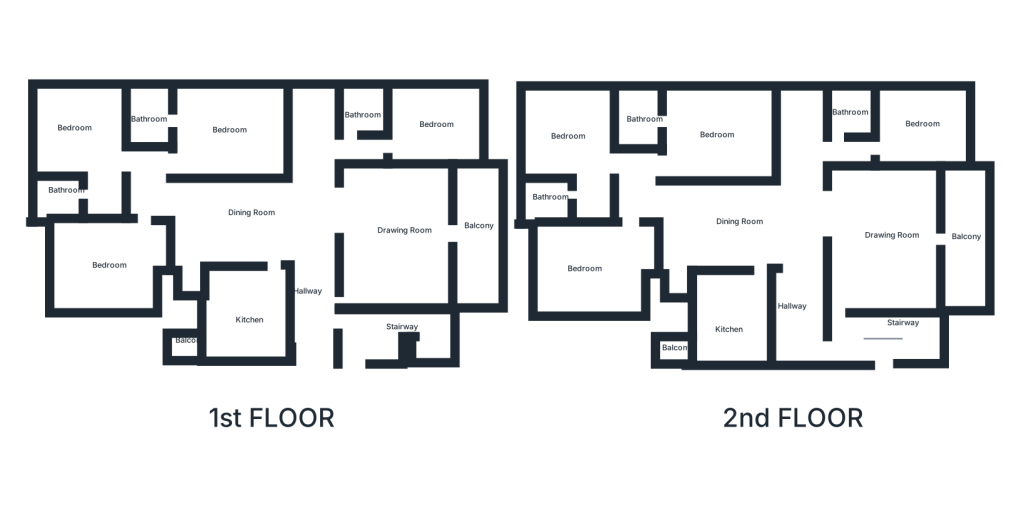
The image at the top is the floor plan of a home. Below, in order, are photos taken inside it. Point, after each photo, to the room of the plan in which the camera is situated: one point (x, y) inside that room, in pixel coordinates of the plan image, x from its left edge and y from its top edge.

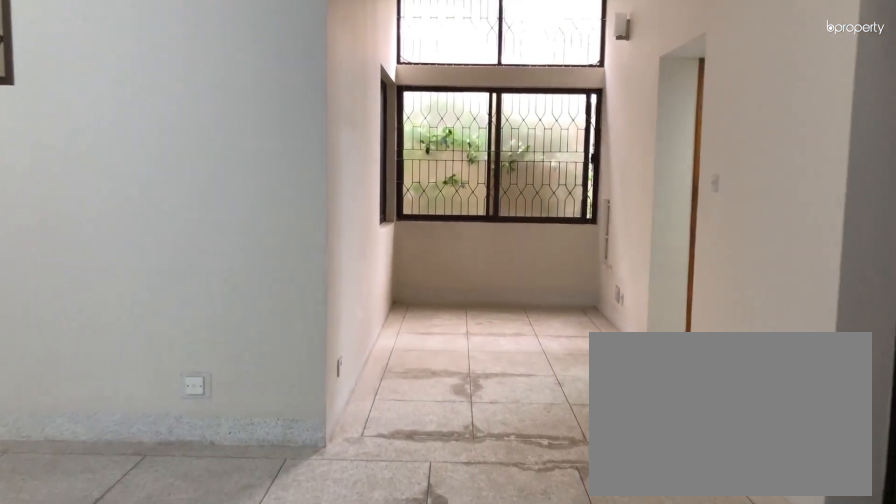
(281, 227)
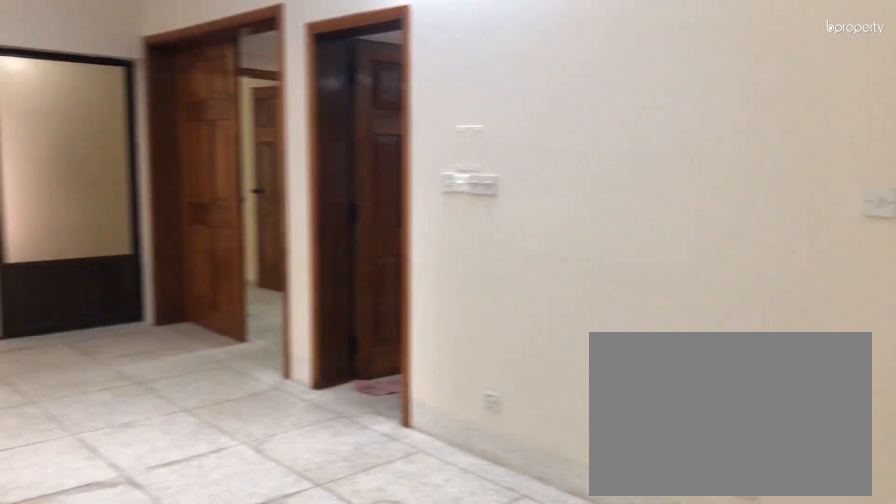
(224, 220)
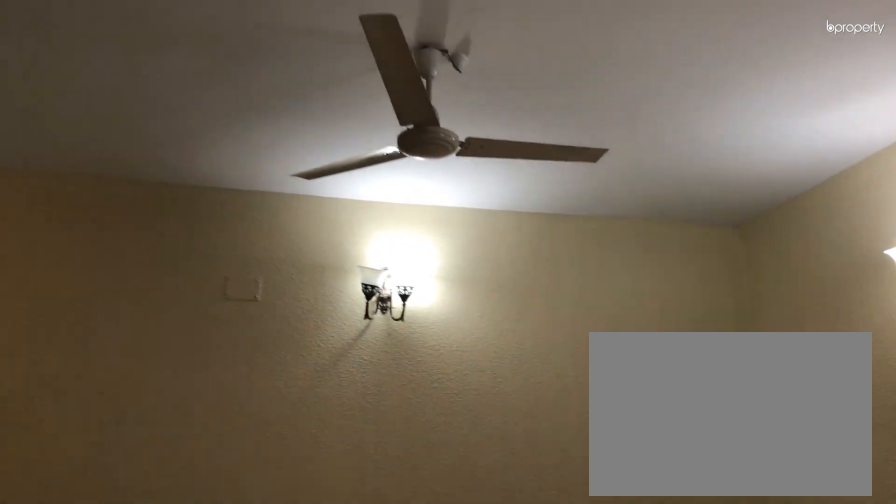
(416, 240)
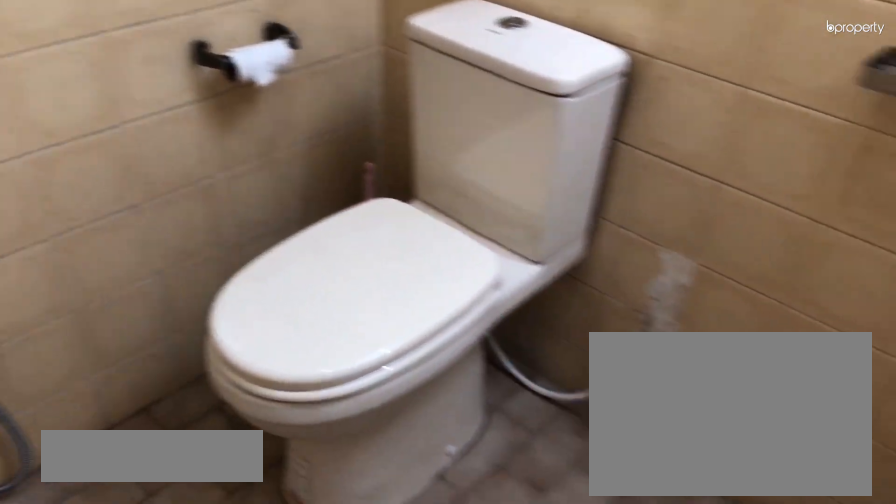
(363, 106)
